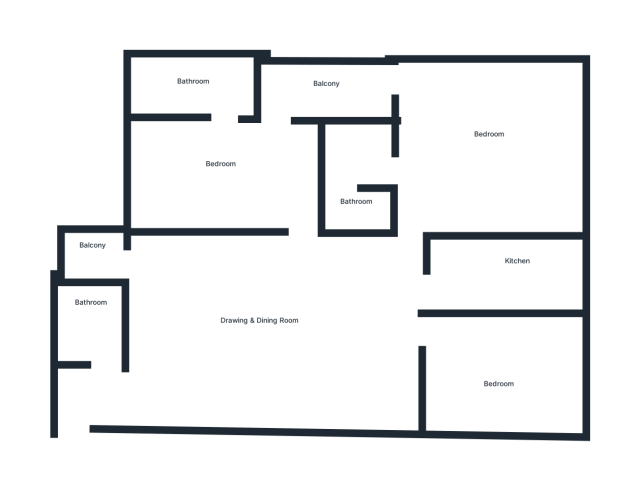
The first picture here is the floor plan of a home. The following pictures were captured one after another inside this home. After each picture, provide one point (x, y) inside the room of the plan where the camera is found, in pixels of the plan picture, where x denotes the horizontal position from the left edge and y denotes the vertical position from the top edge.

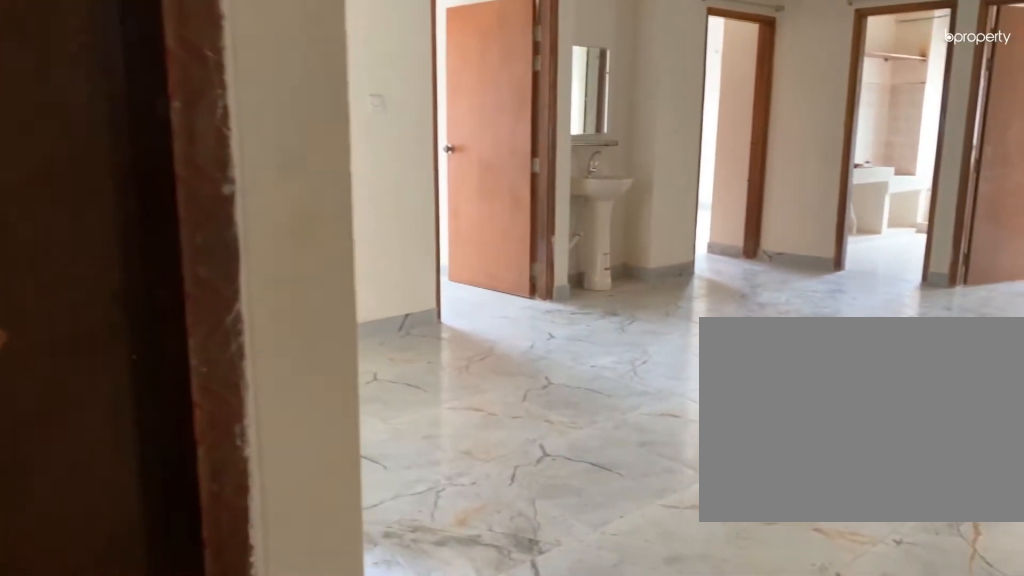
(123, 395)
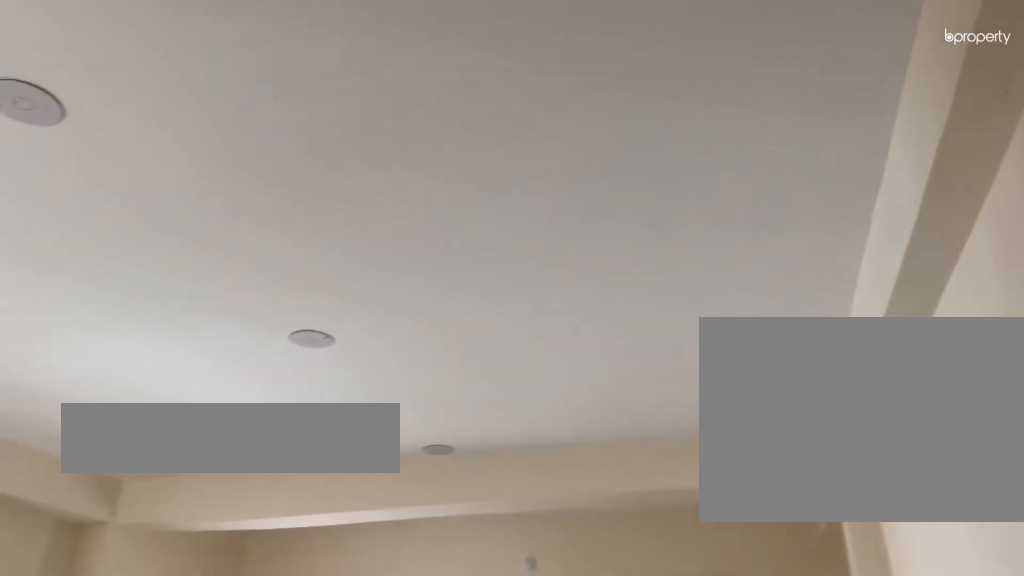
(259, 330)
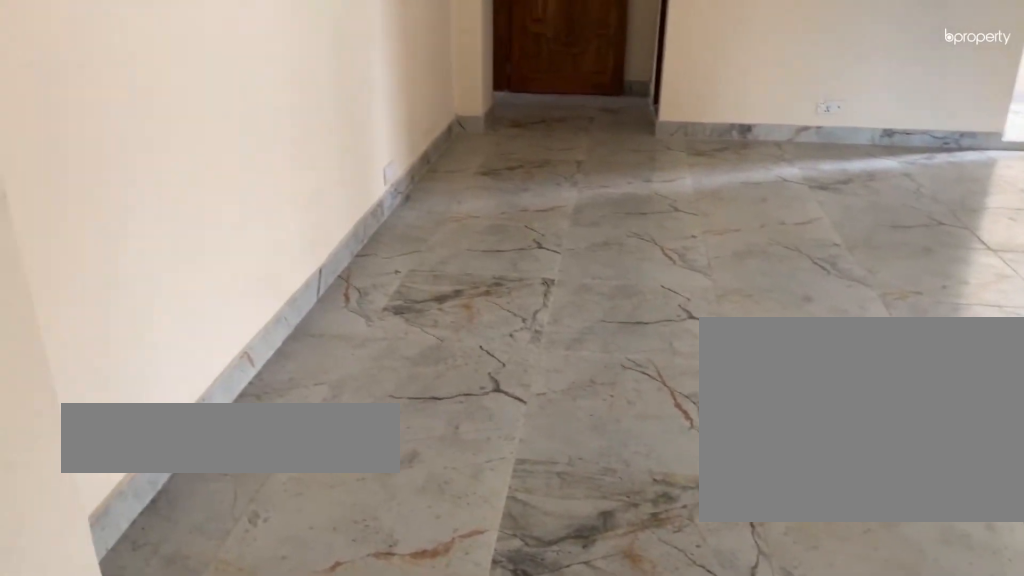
(266, 323)
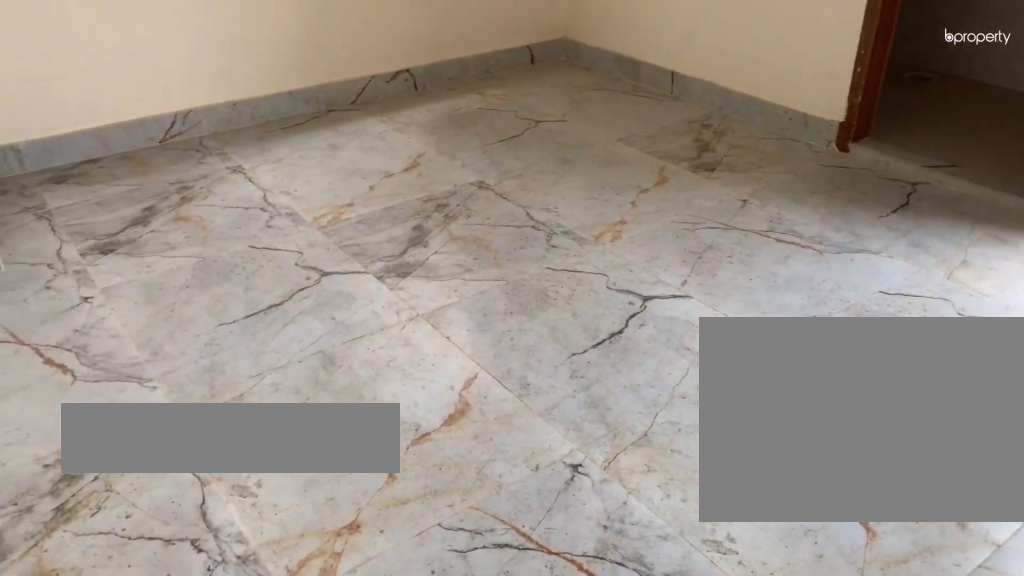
(220, 168)
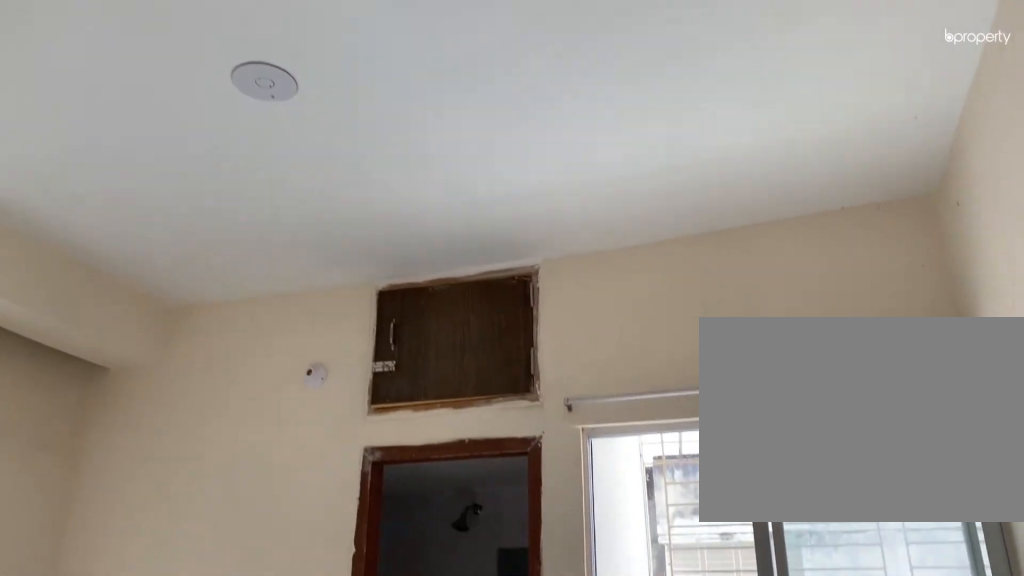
(220, 168)
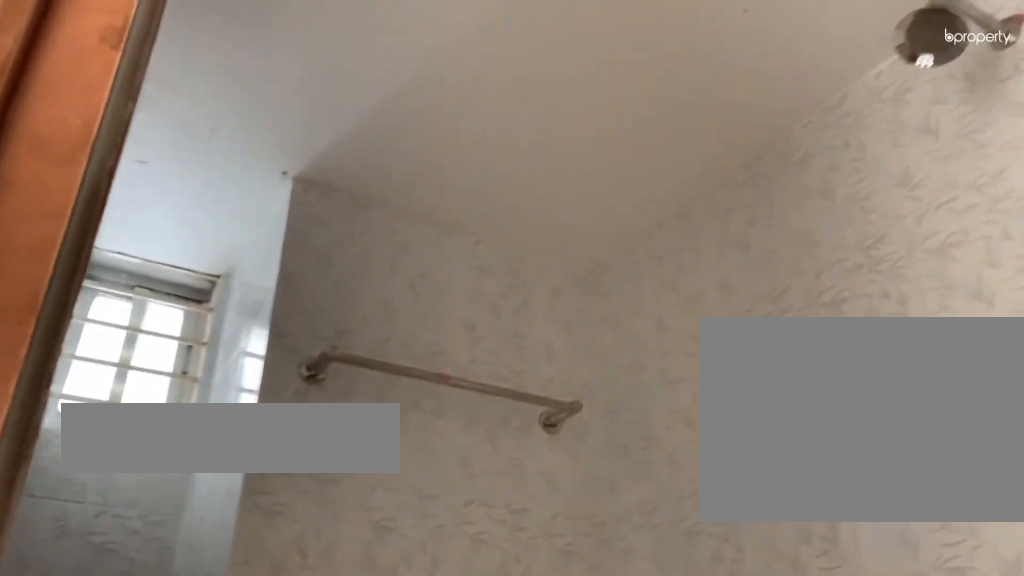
(202, 82)
